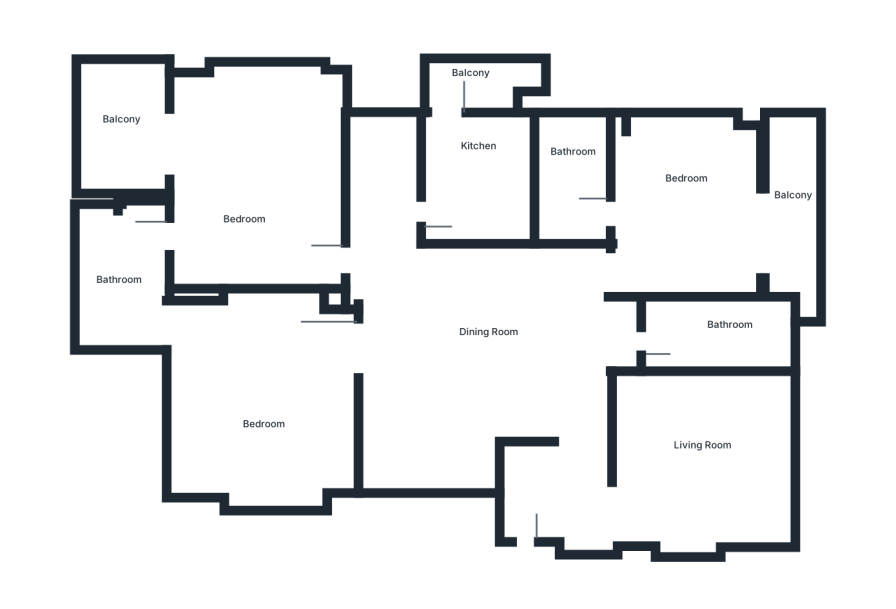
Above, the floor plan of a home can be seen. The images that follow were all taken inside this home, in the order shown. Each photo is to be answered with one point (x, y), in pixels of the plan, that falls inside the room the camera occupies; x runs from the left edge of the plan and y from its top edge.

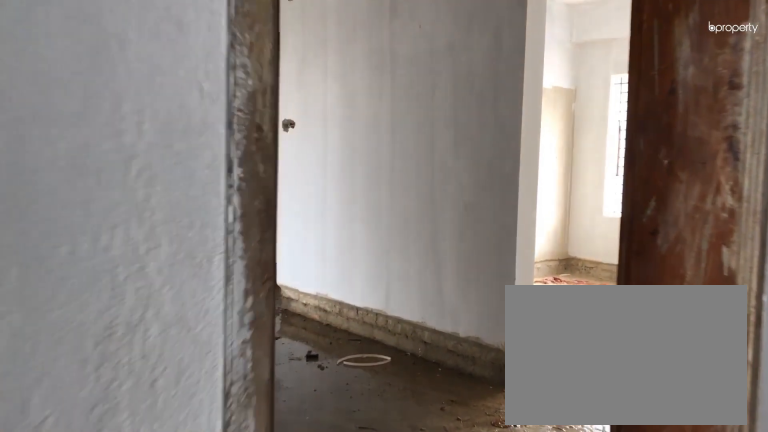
(540, 525)
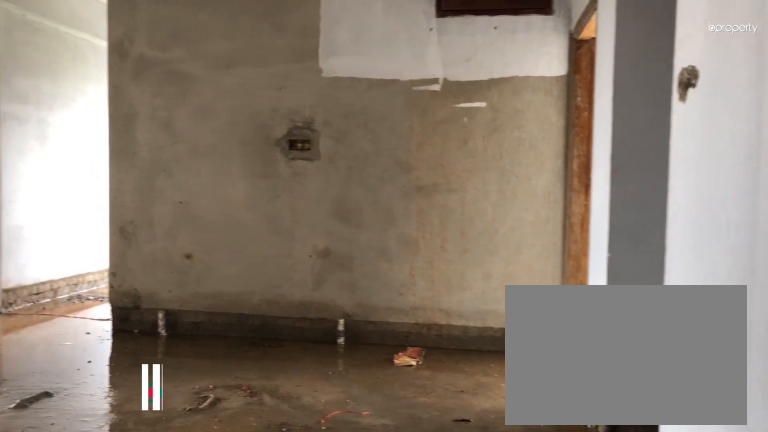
(487, 360)
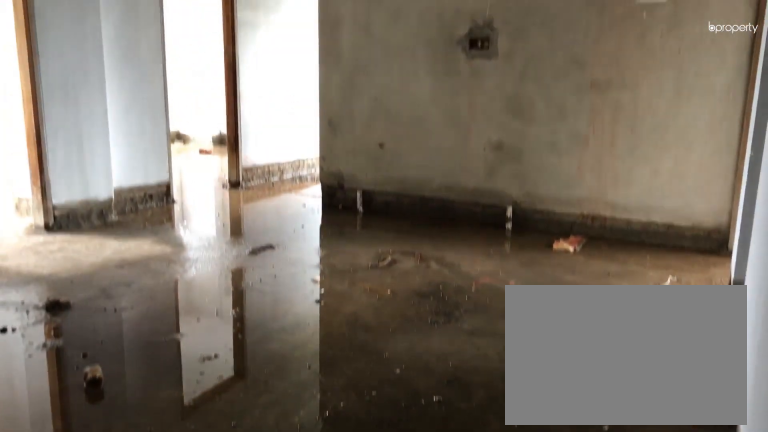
(487, 360)
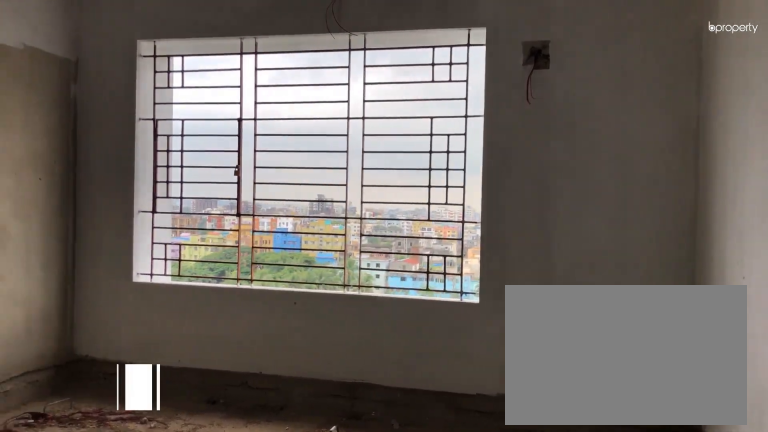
(700, 450)
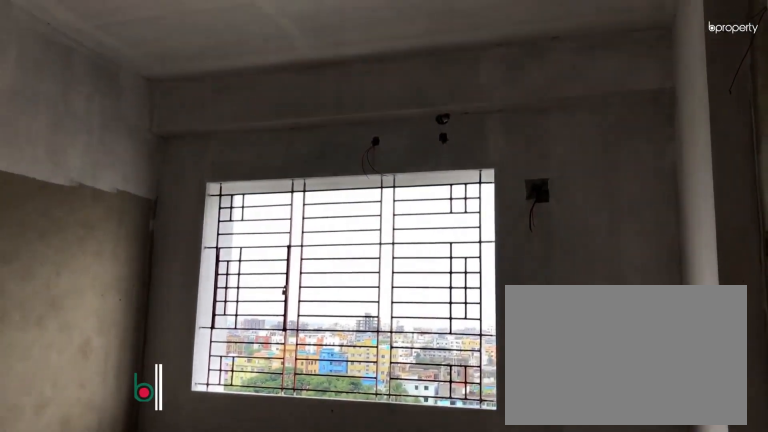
(699, 450)
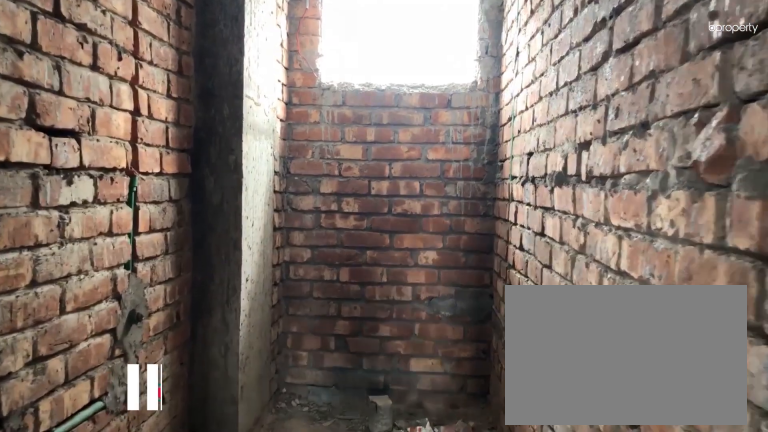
(730, 338)
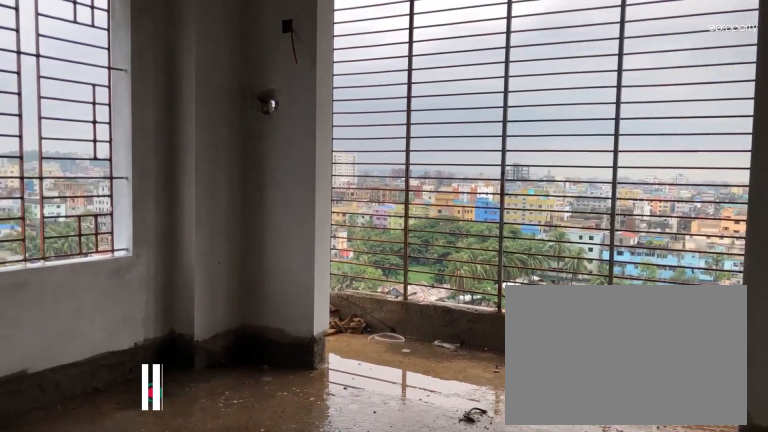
(692, 198)
